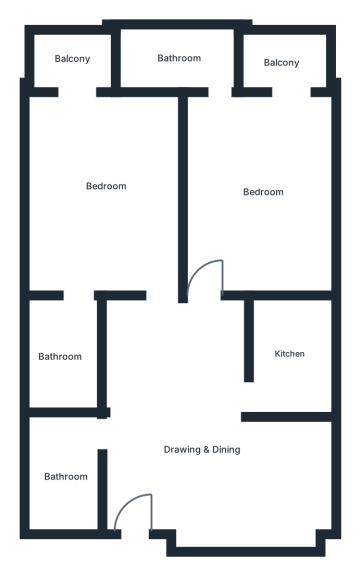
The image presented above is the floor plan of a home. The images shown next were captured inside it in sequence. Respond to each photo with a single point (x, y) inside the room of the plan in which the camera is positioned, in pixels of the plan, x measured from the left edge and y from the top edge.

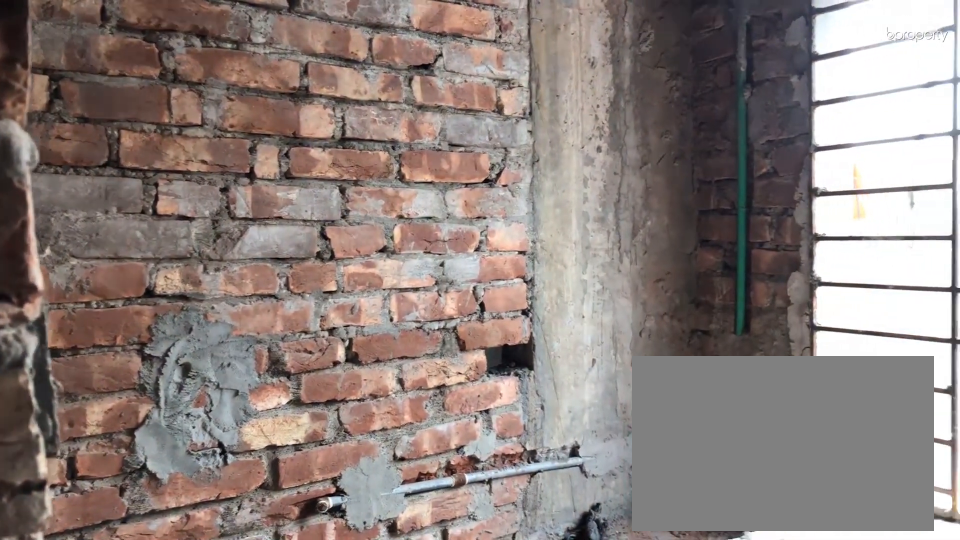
(286, 356)
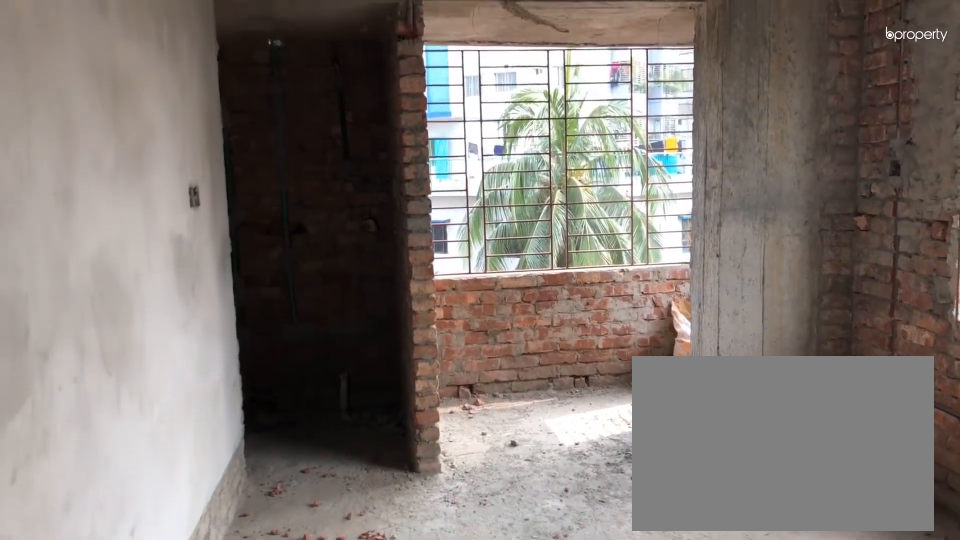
(257, 194)
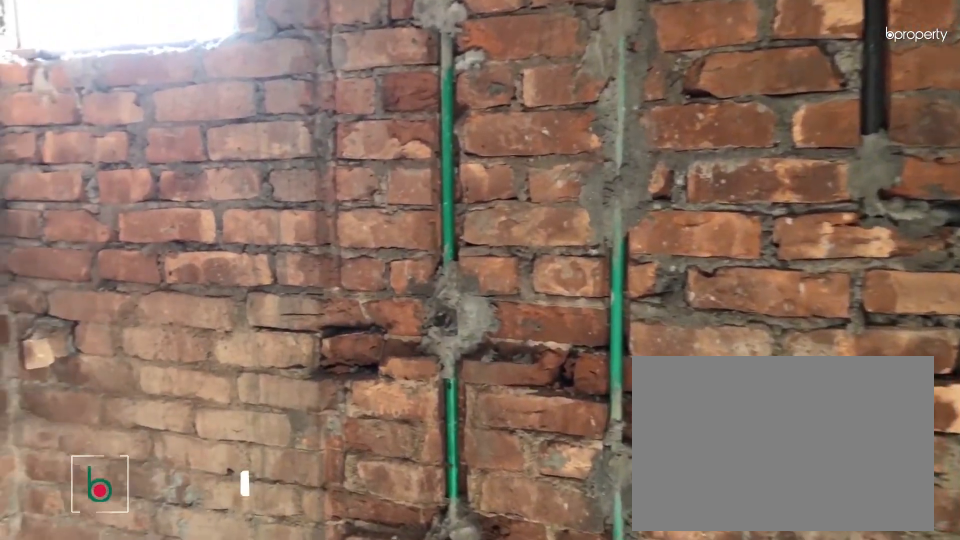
(181, 57)
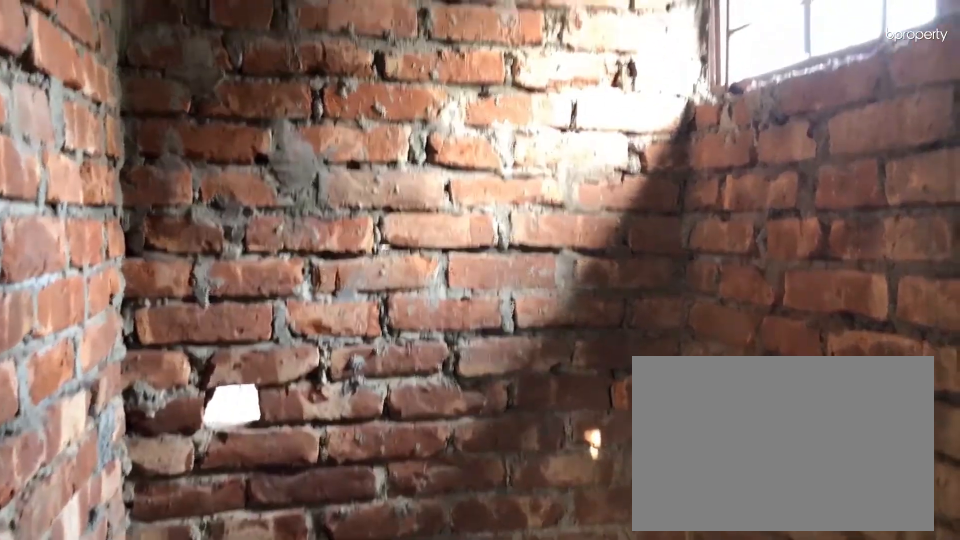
(181, 57)
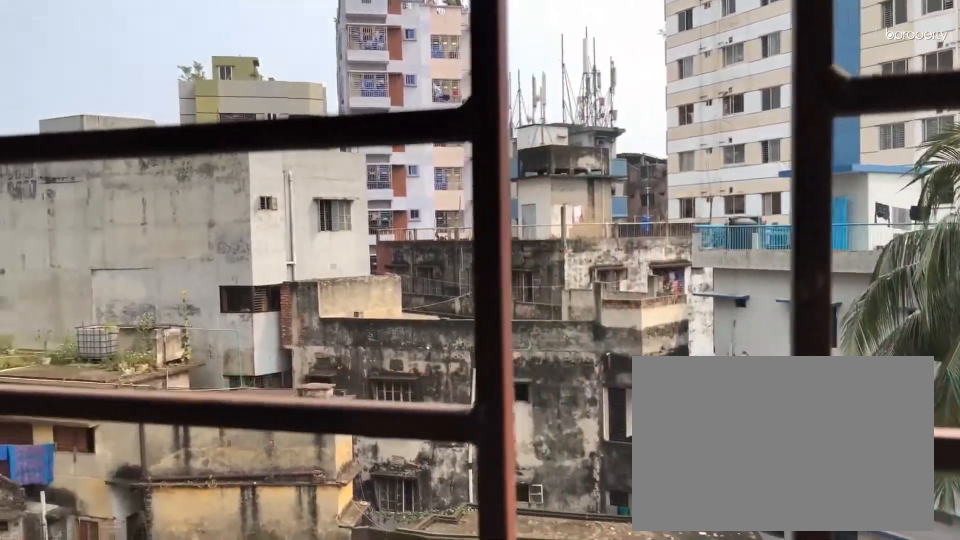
(282, 66)
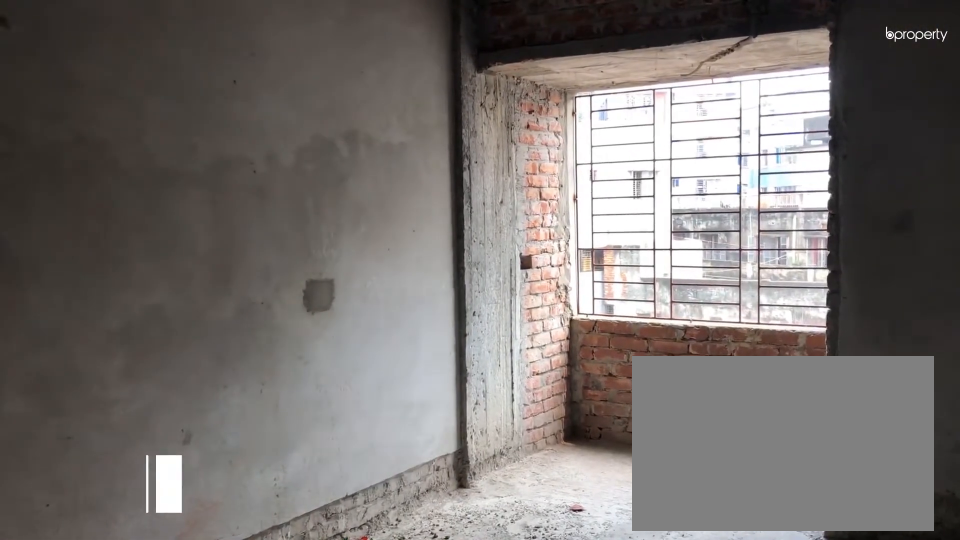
(108, 186)
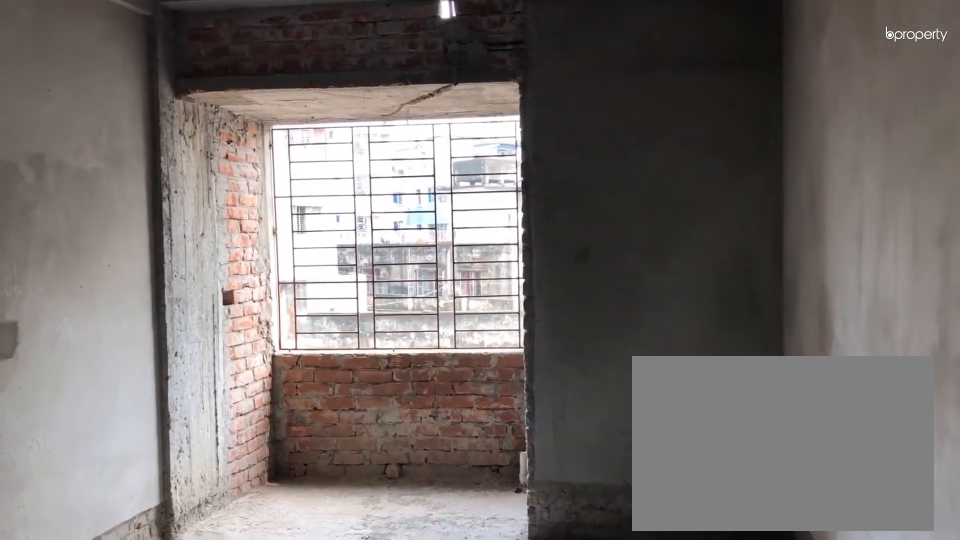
(108, 186)
